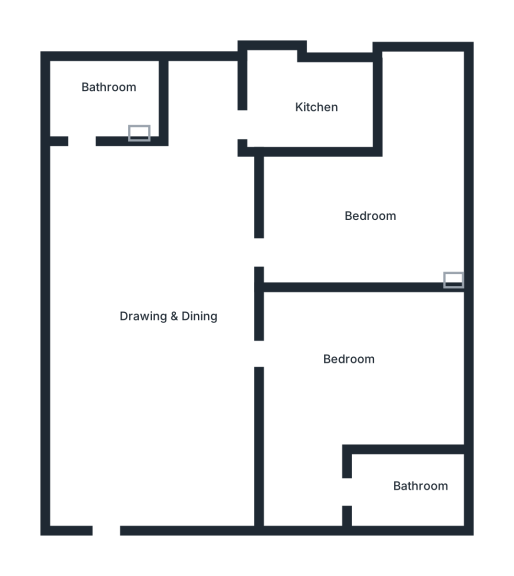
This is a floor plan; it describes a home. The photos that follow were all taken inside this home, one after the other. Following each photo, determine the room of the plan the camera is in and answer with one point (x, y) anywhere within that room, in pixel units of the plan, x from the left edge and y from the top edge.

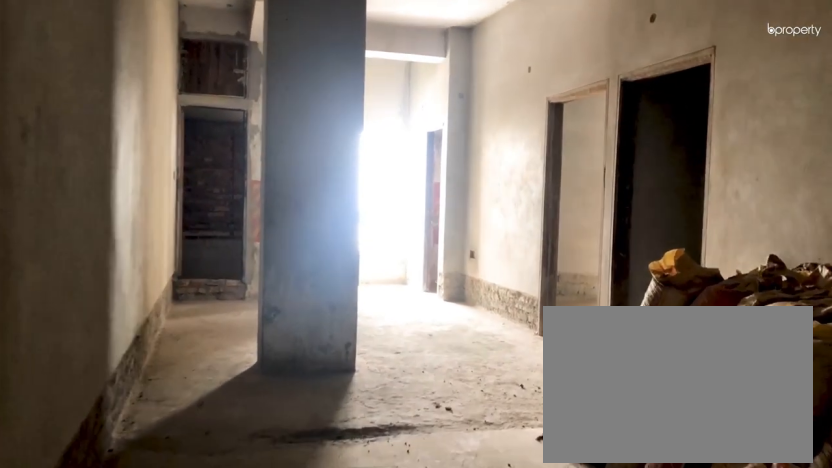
(102, 446)
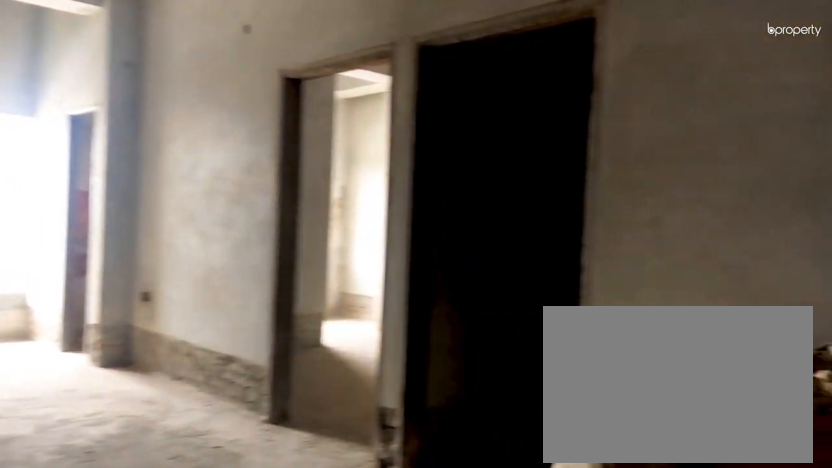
(121, 312)
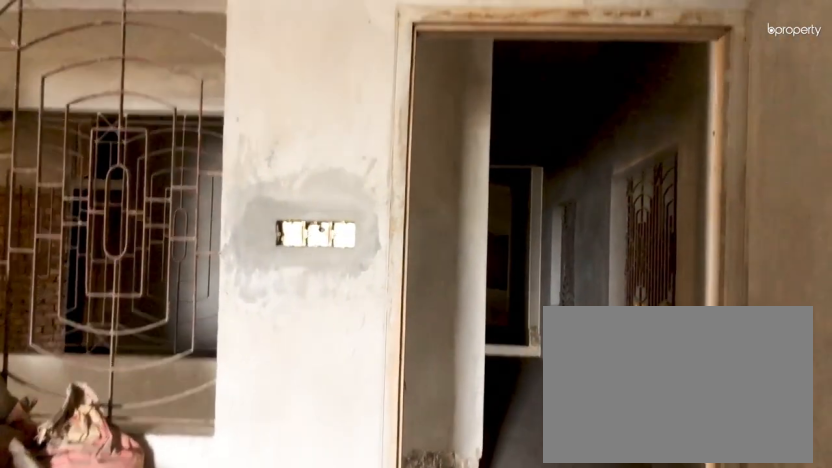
(122, 312)
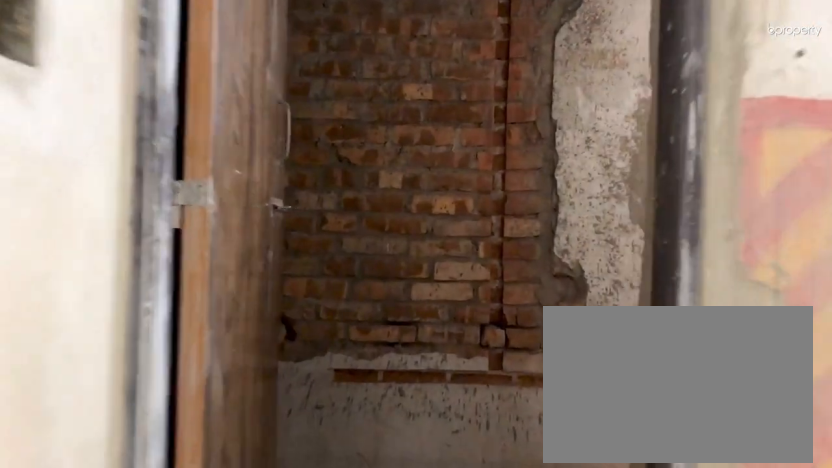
(98, 99)
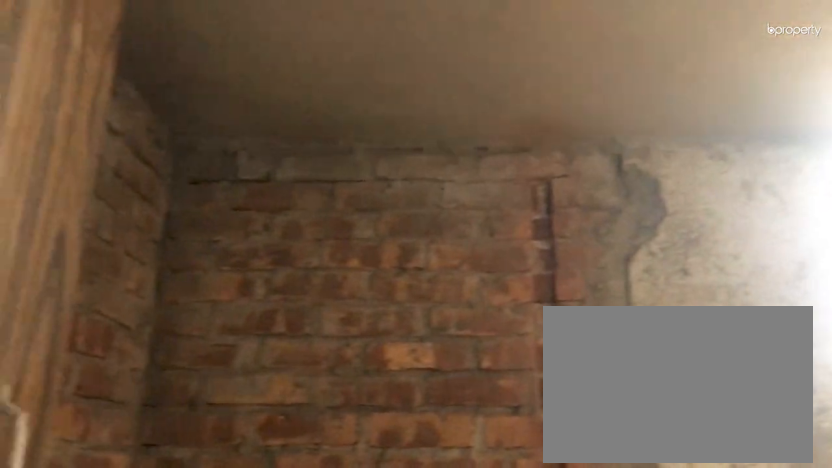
(98, 99)
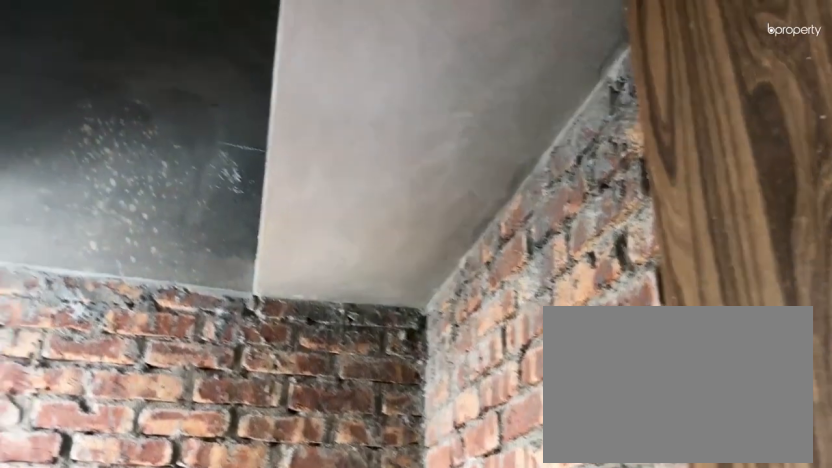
(310, 107)
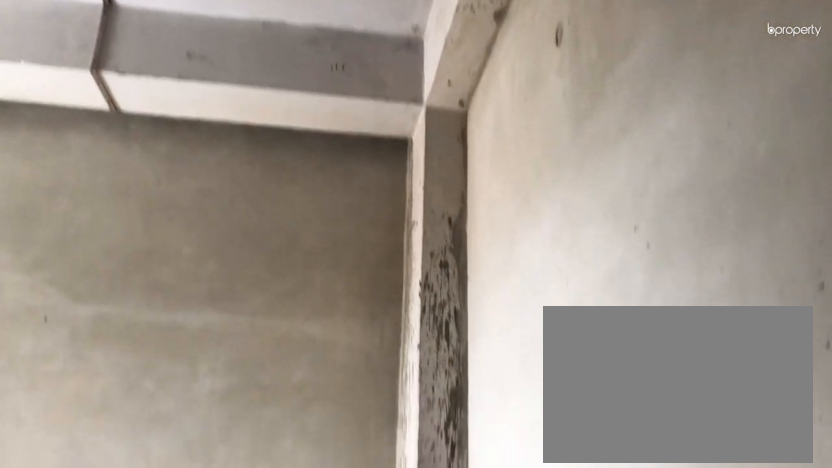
(381, 222)
